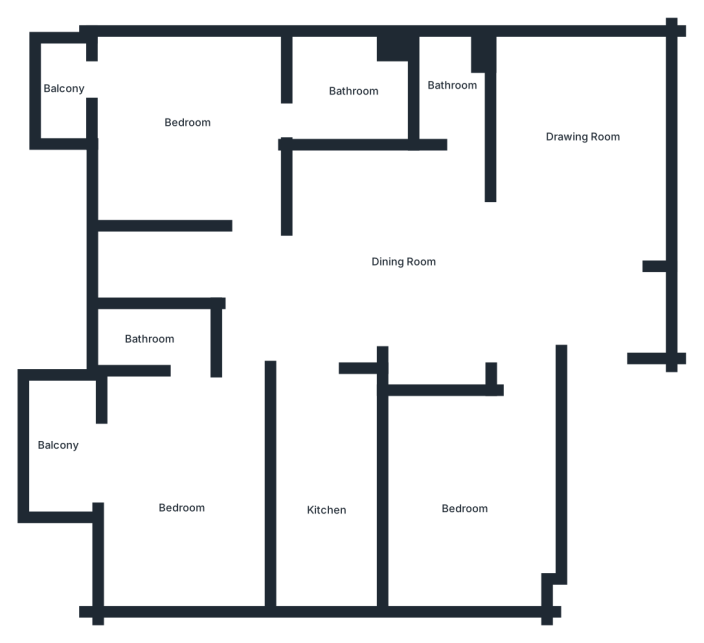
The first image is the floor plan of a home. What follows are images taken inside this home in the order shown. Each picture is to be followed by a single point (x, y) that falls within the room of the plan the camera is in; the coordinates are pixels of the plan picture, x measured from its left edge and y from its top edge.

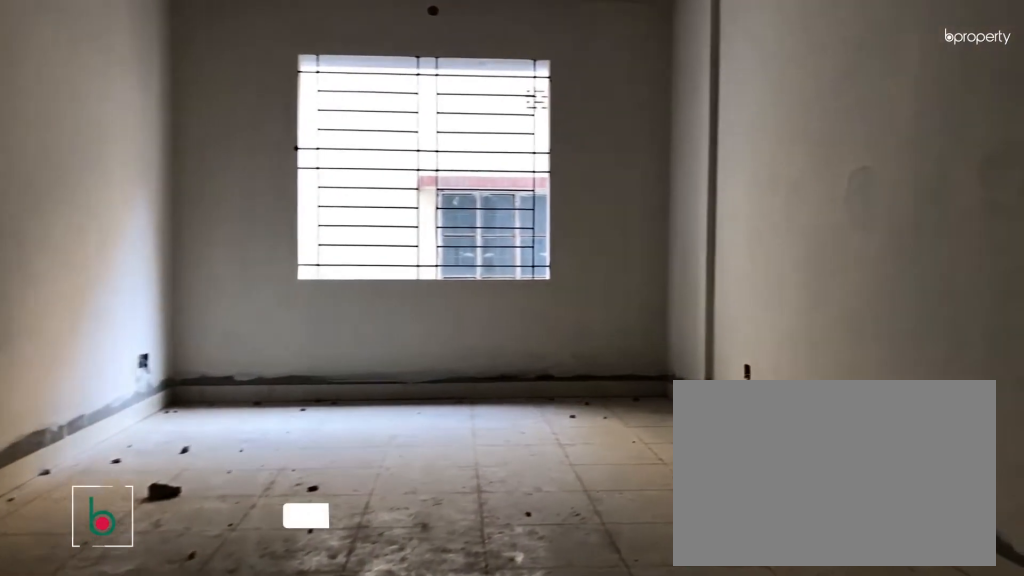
(592, 303)
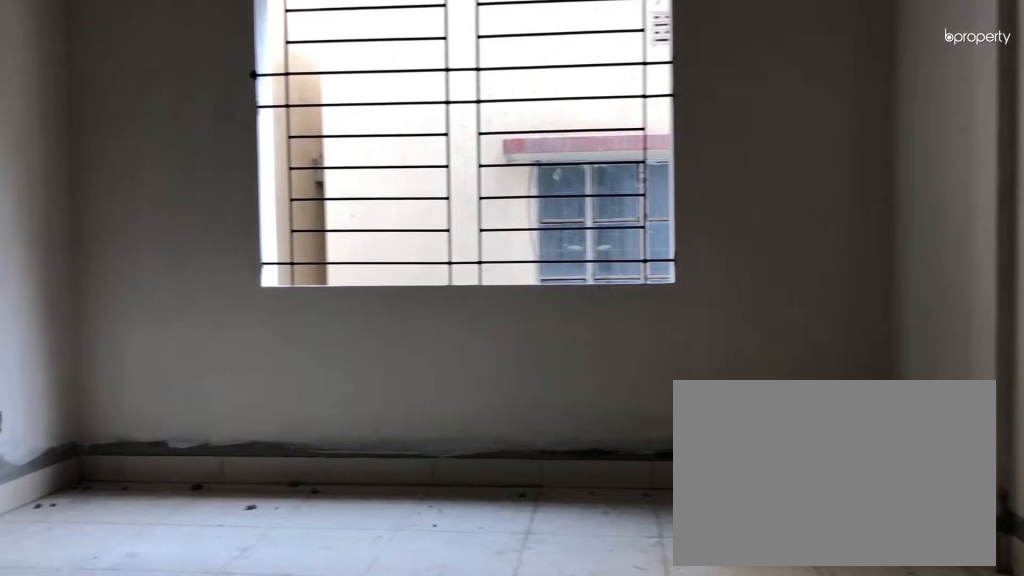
(579, 152)
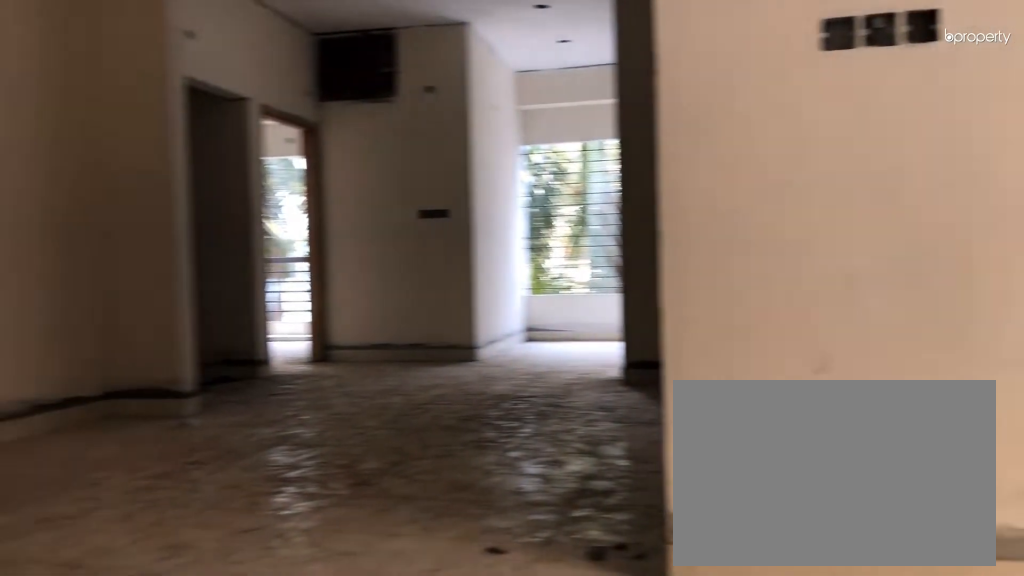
(579, 152)
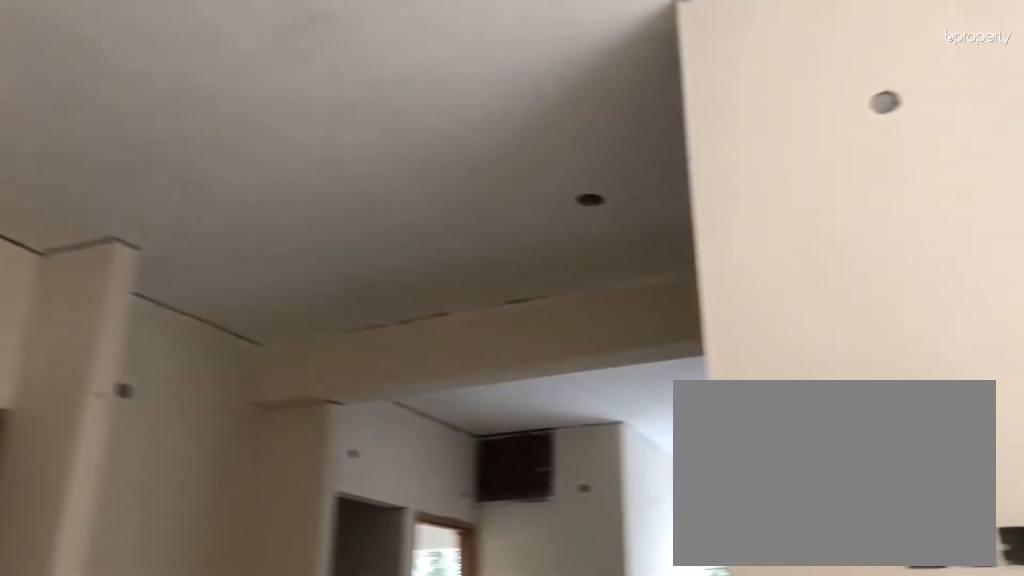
(578, 243)
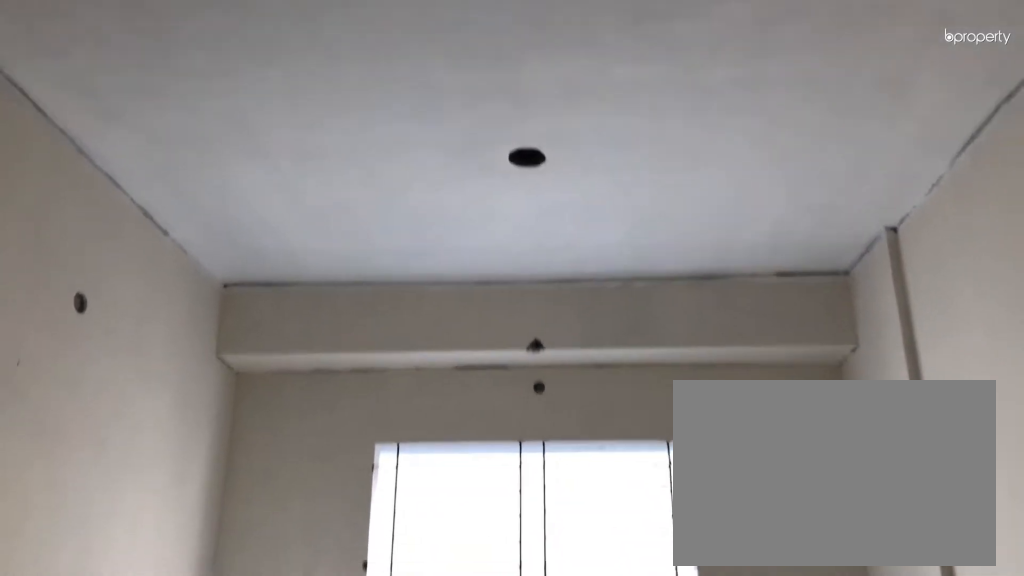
(576, 149)
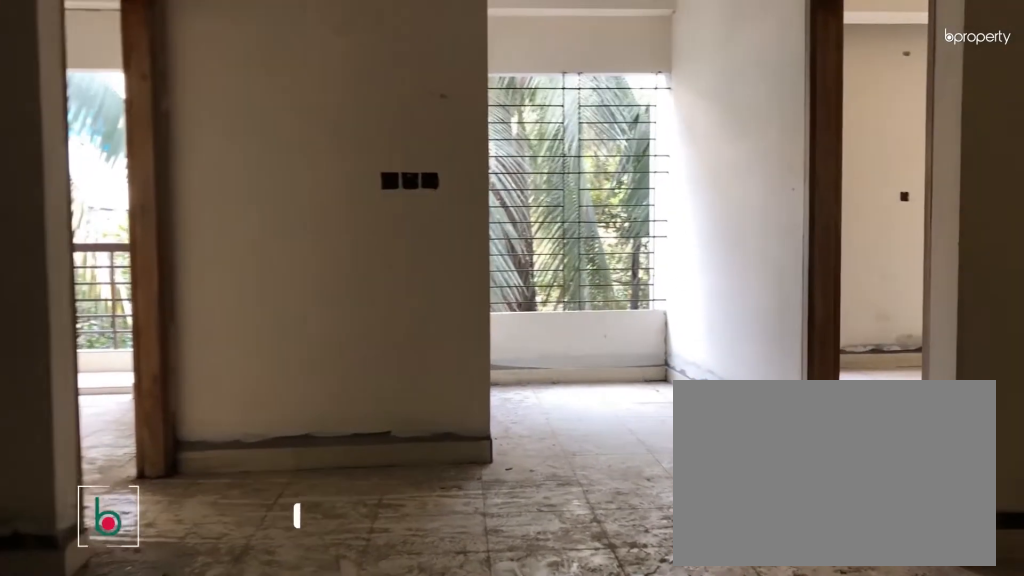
(383, 255)
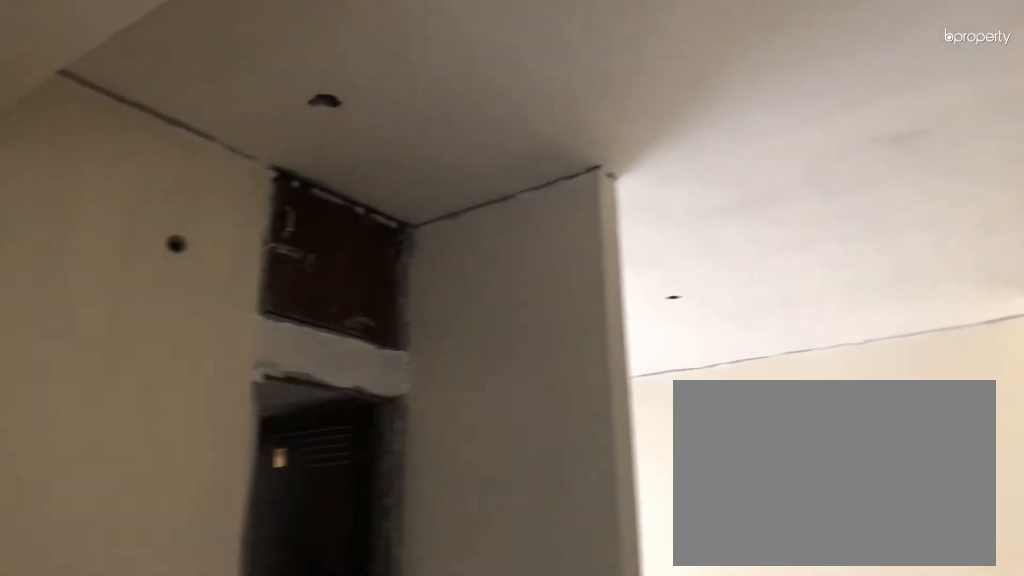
(383, 255)
